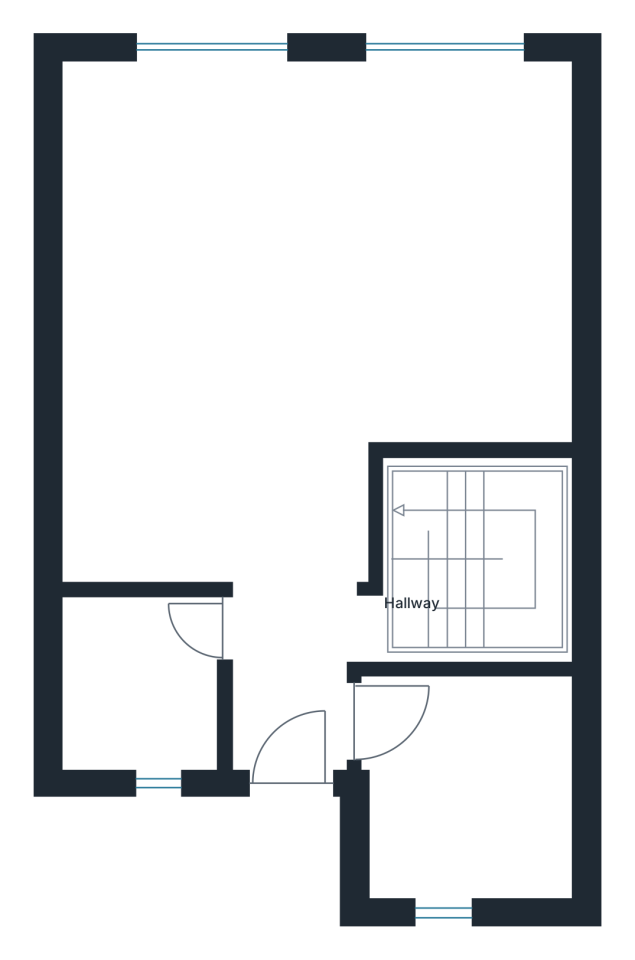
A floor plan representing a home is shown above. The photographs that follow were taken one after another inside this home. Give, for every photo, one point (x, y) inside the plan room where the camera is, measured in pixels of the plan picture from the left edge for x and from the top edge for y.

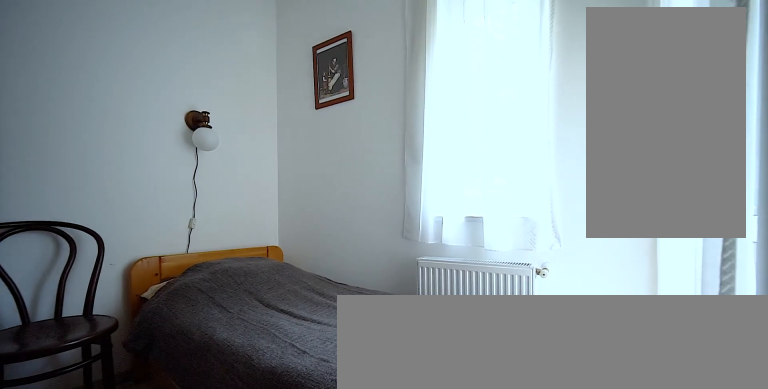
(473, 805)
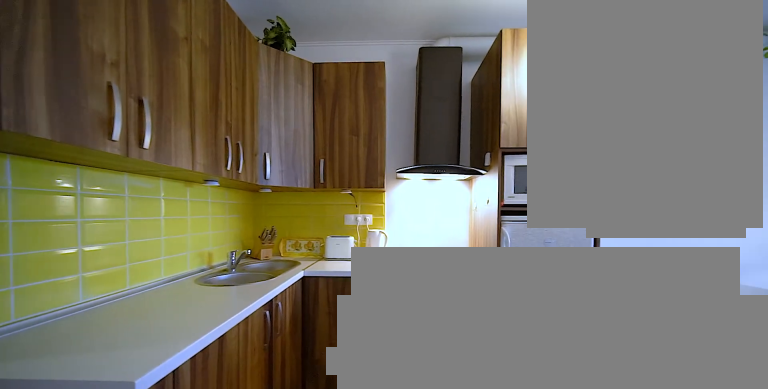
(321, 279)
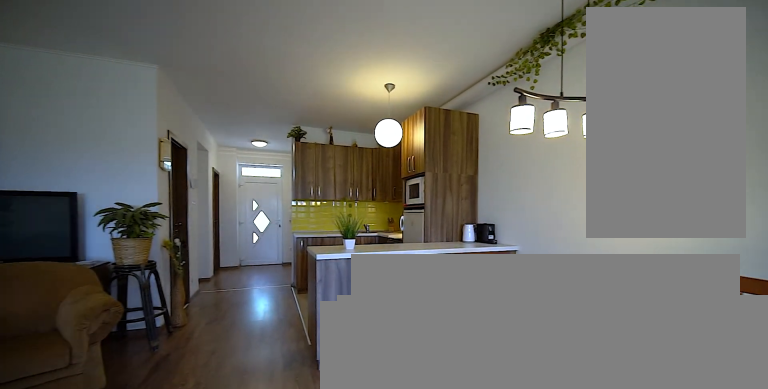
(320, 279)
